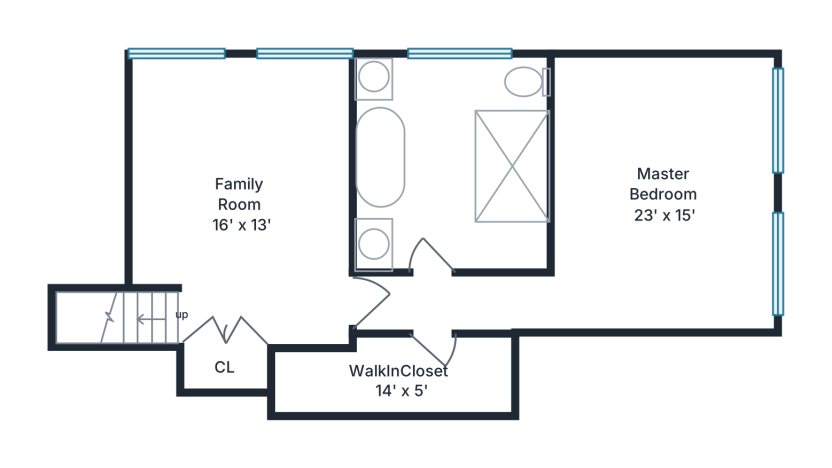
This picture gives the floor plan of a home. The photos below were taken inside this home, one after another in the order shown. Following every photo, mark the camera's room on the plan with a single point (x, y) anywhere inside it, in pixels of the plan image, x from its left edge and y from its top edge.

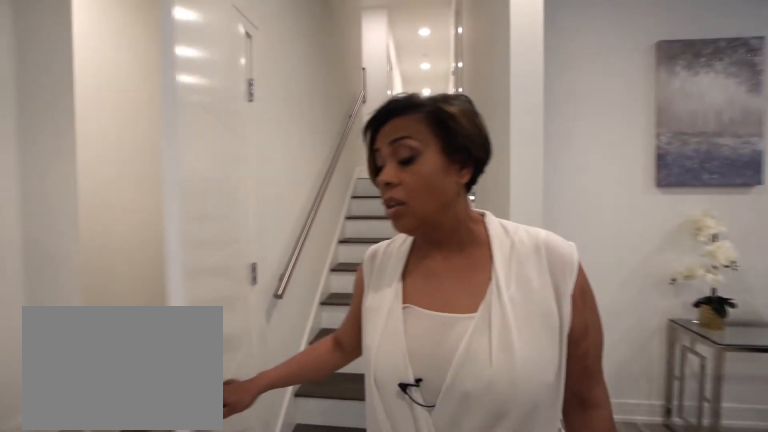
(243, 197)
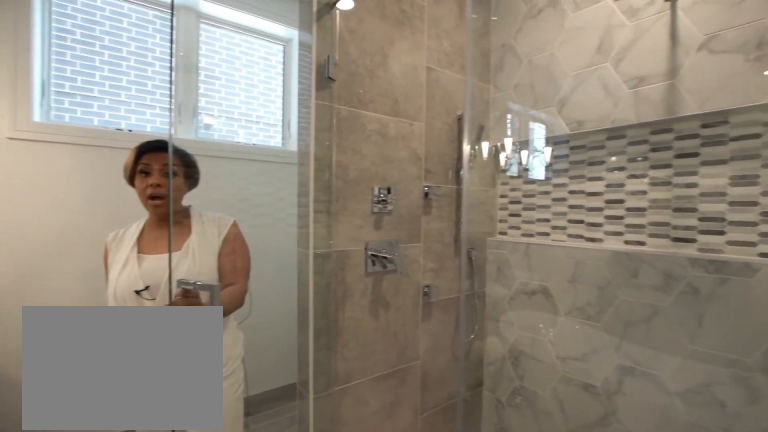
(452, 165)
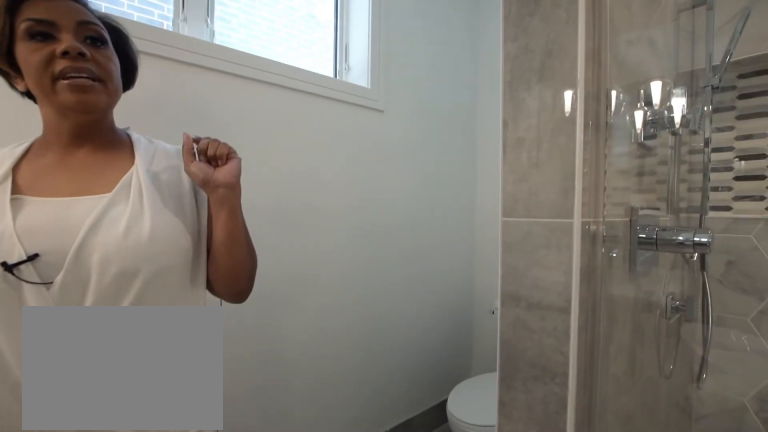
(452, 165)
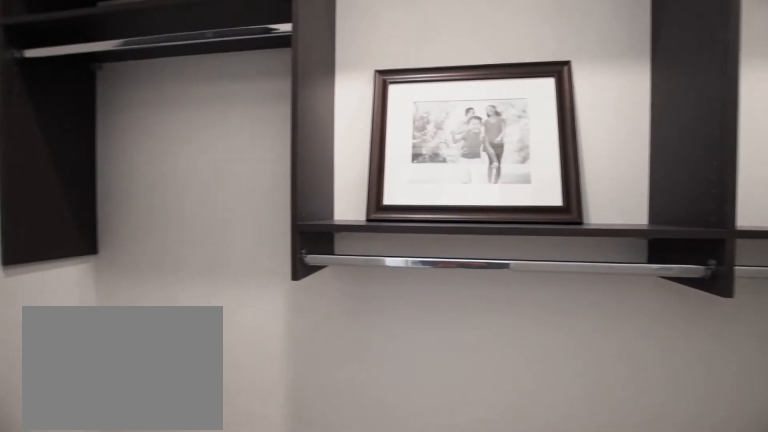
(396, 376)
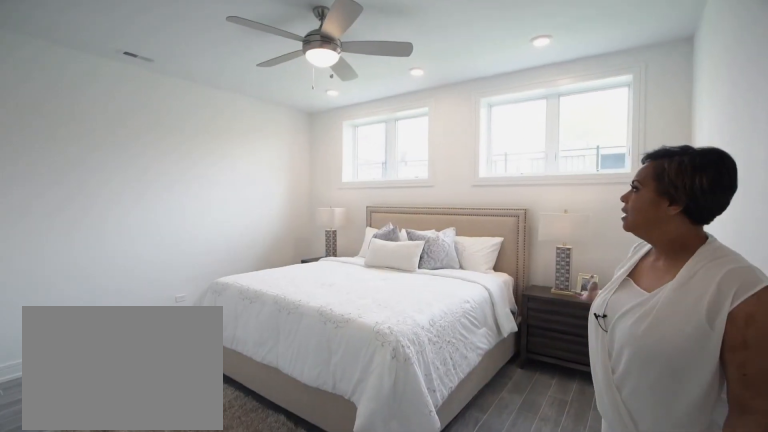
(666, 192)
